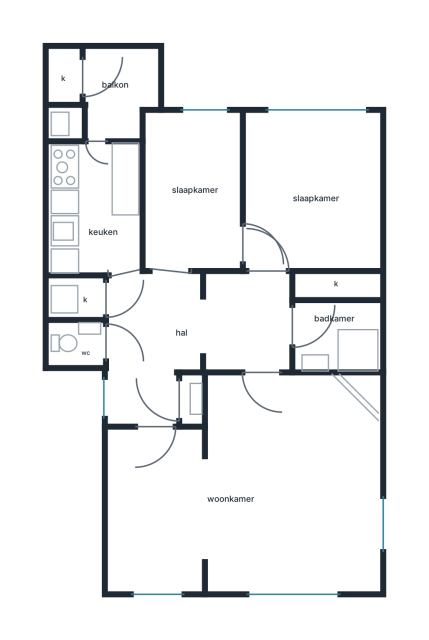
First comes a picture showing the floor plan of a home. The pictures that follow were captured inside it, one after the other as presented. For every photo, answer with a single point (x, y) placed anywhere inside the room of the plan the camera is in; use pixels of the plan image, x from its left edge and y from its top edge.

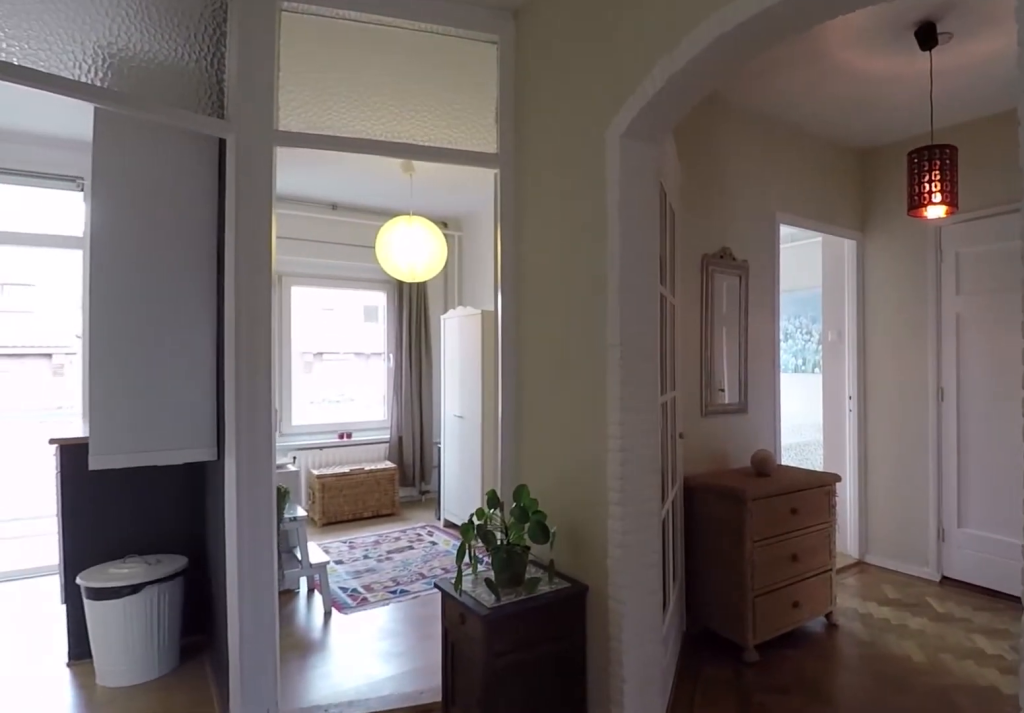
(110, 311)
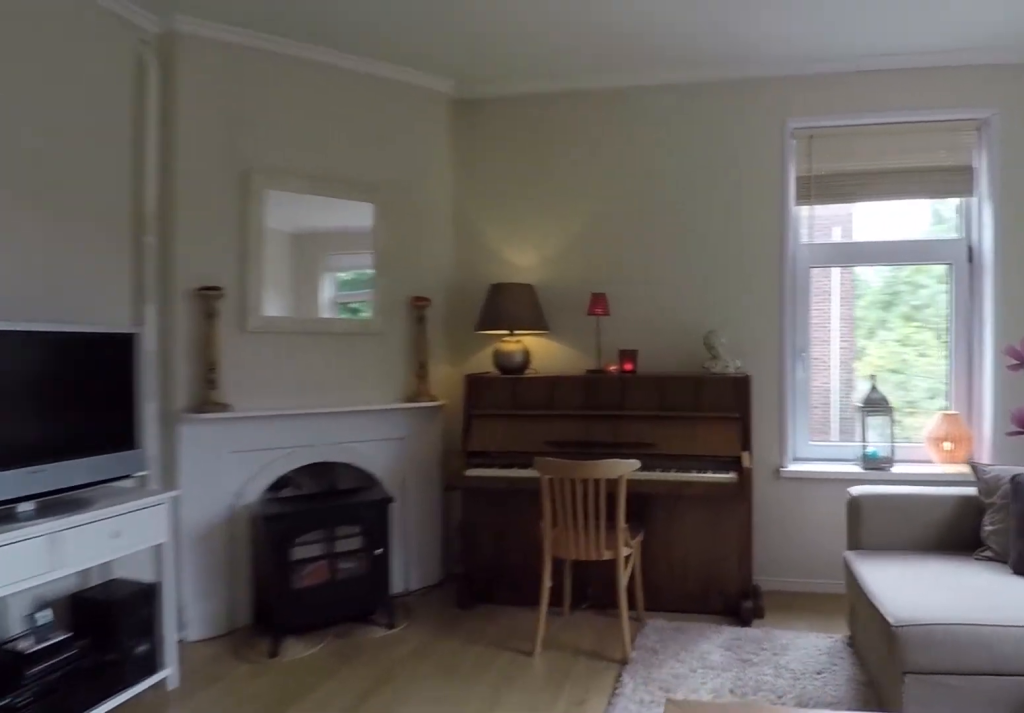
(252, 489)
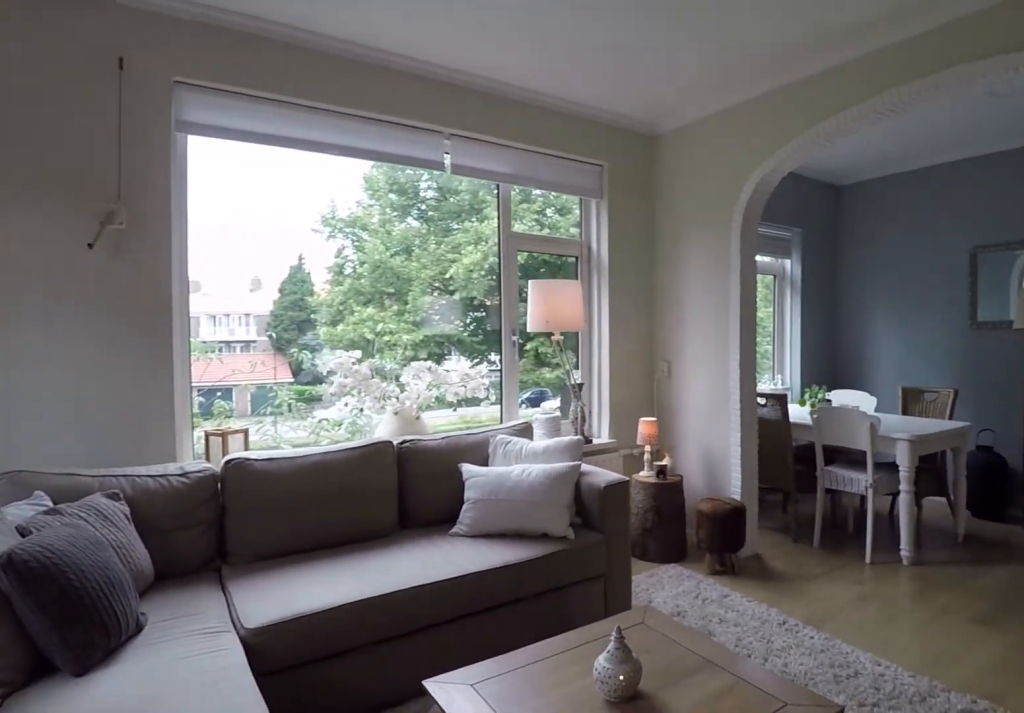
(252, 489)
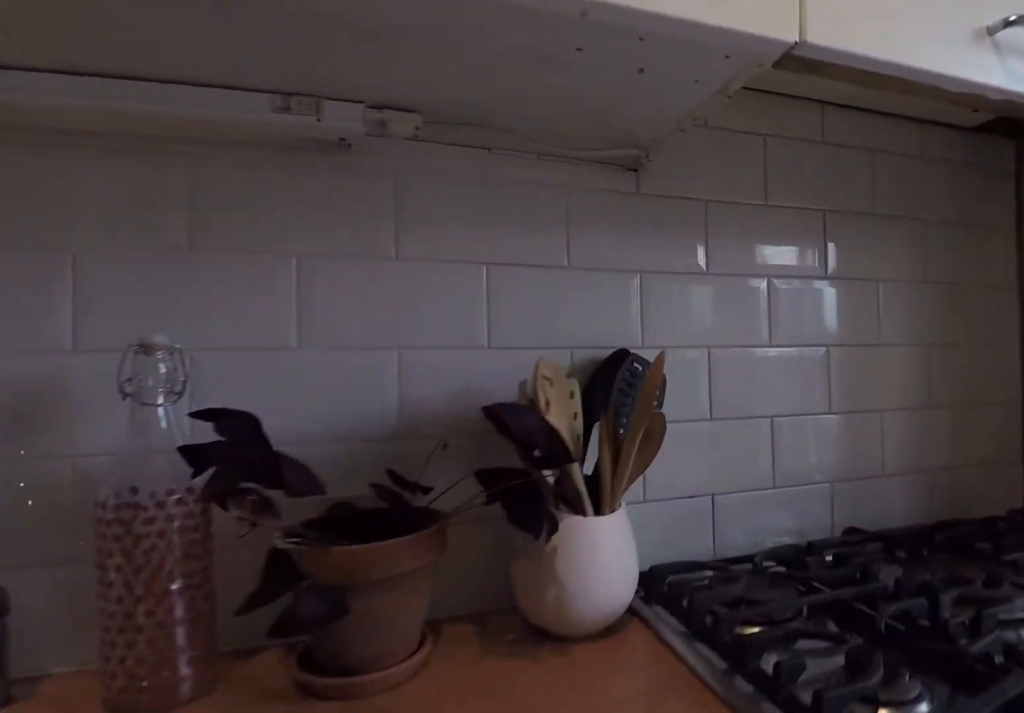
(95, 207)
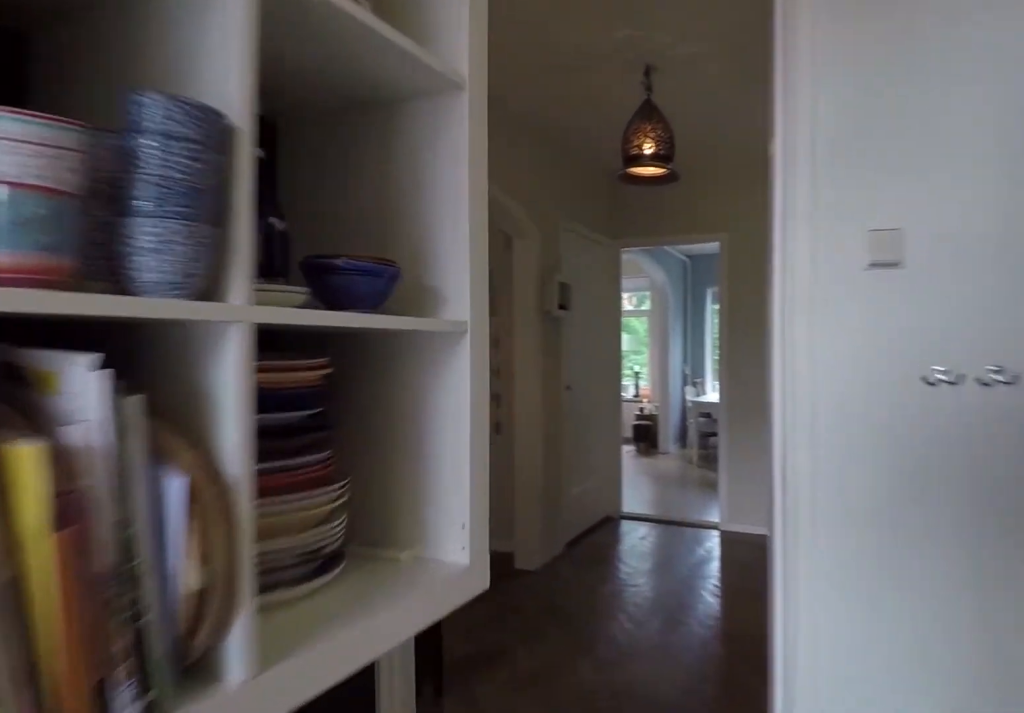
(95, 207)
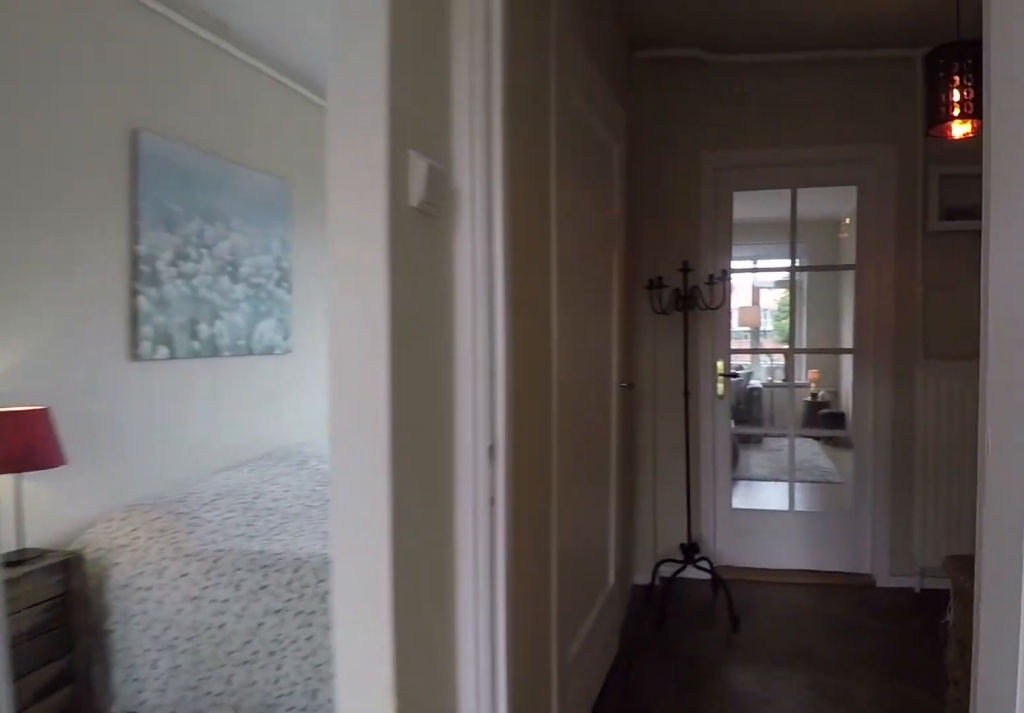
(310, 191)
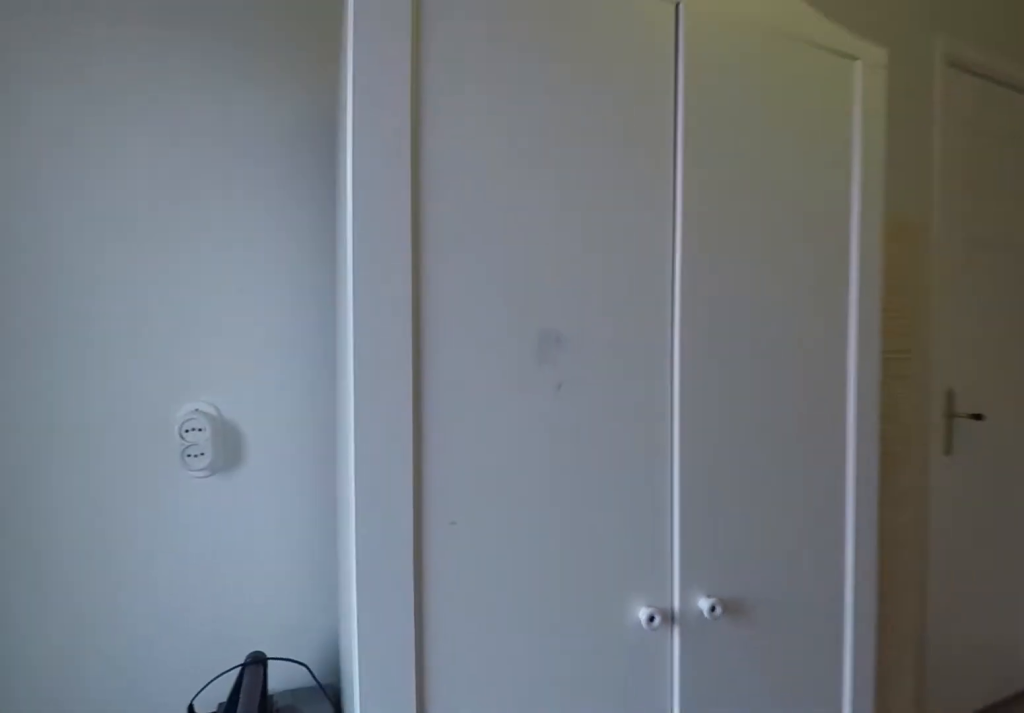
(192, 192)
